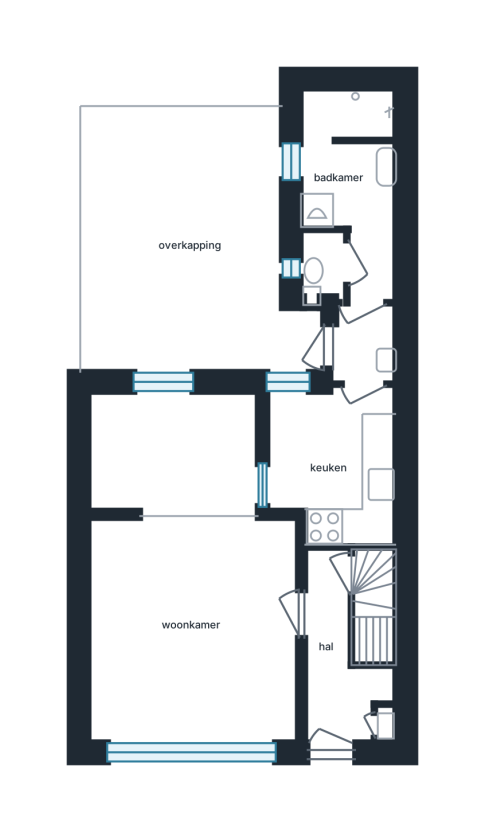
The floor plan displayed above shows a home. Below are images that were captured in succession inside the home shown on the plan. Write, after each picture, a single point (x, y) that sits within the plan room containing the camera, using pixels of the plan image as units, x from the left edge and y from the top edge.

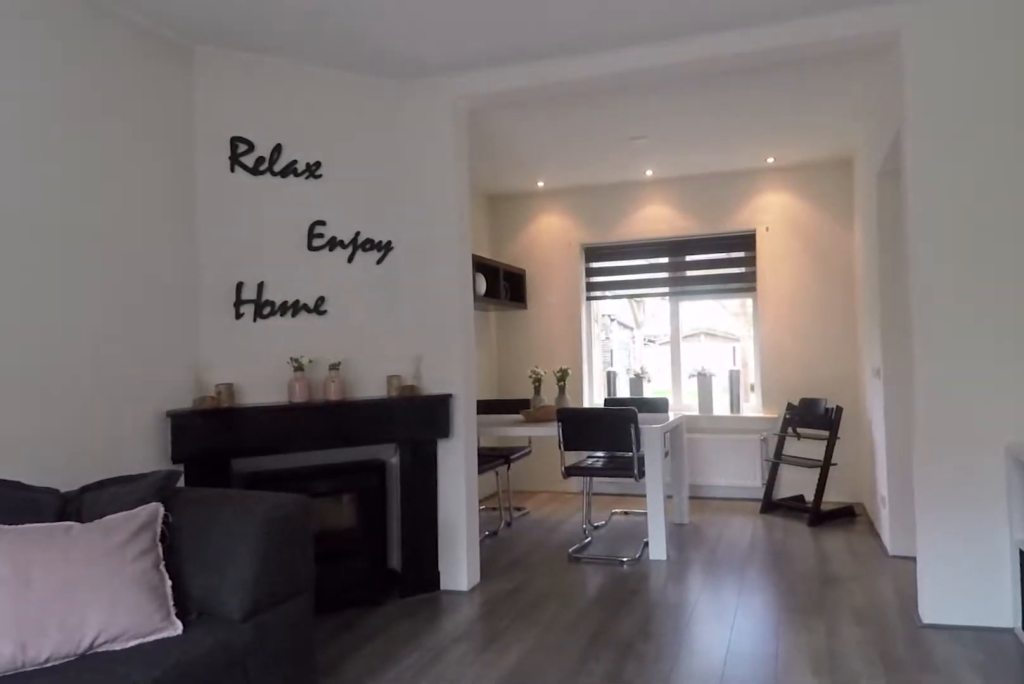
(138, 604)
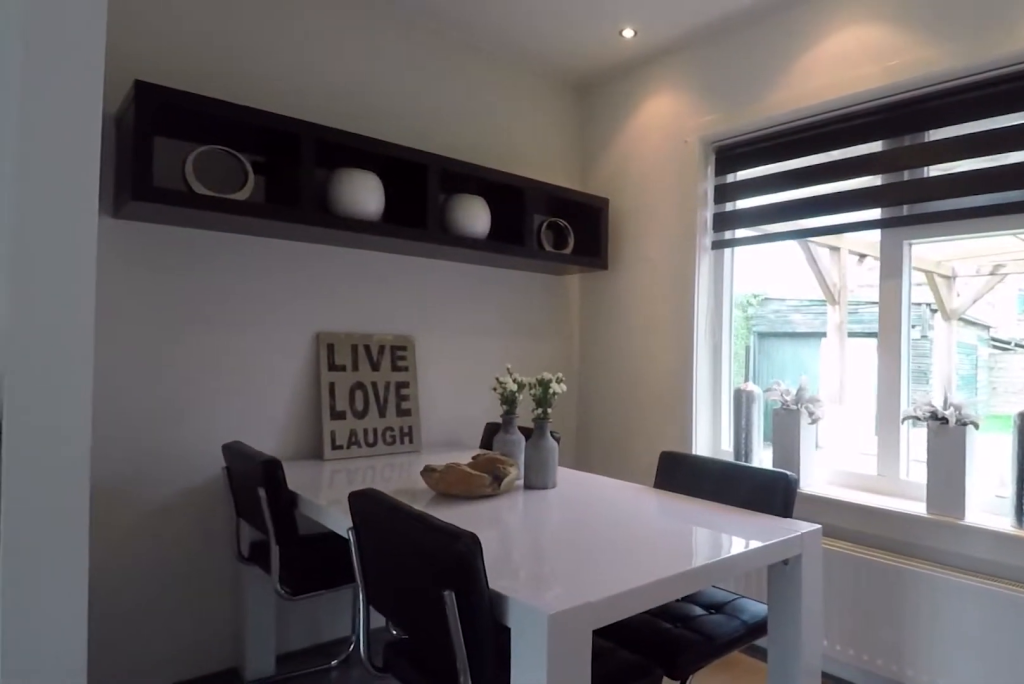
(172, 453)
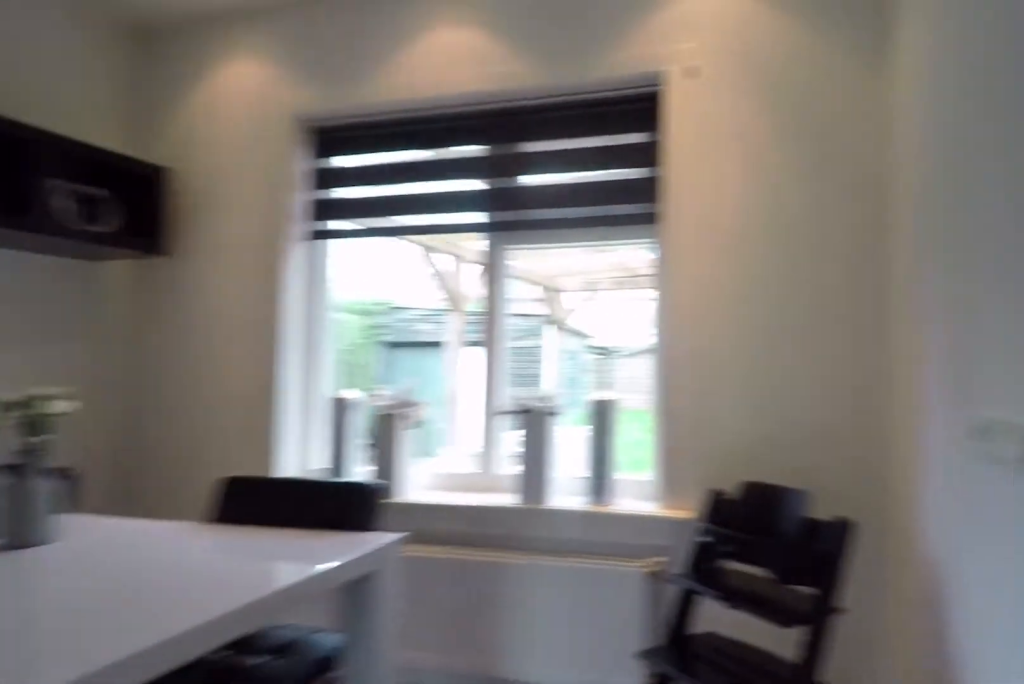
(172, 453)
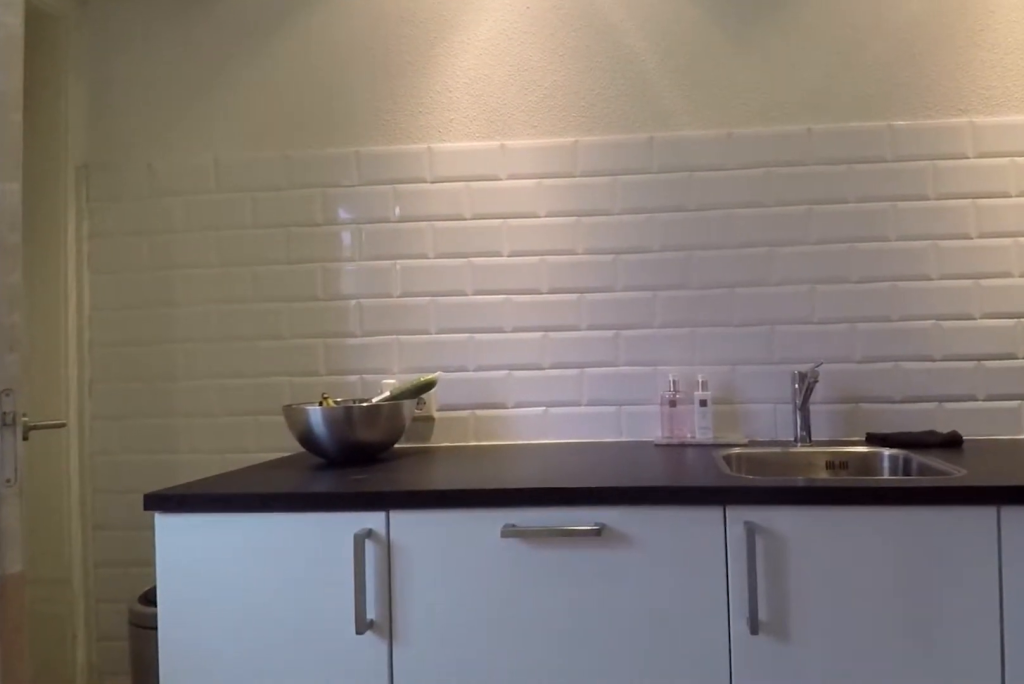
(336, 462)
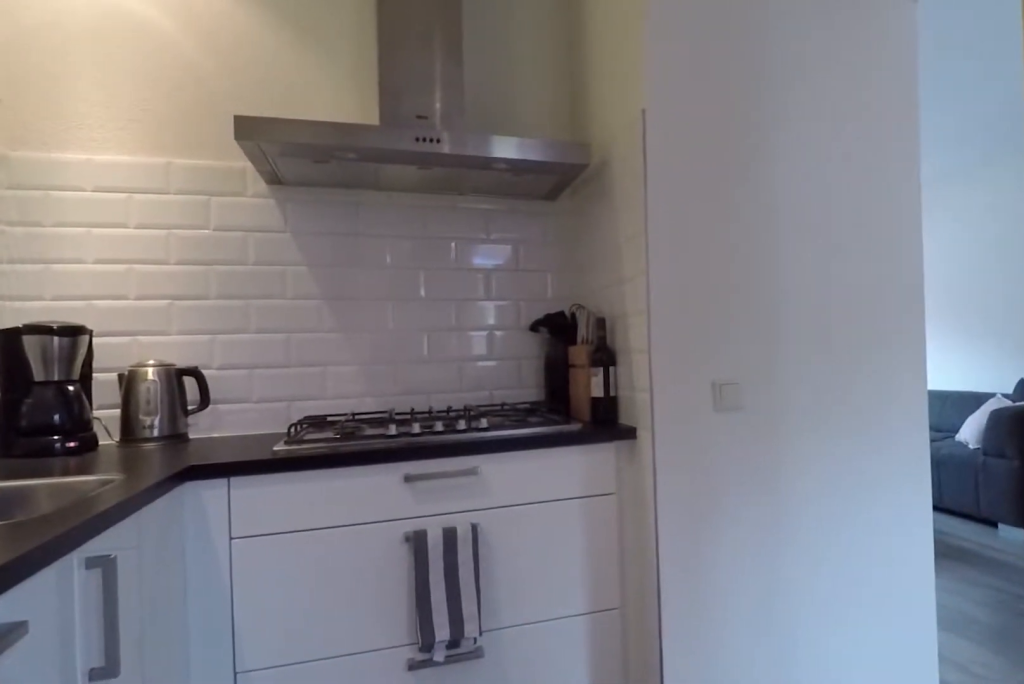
(336, 462)
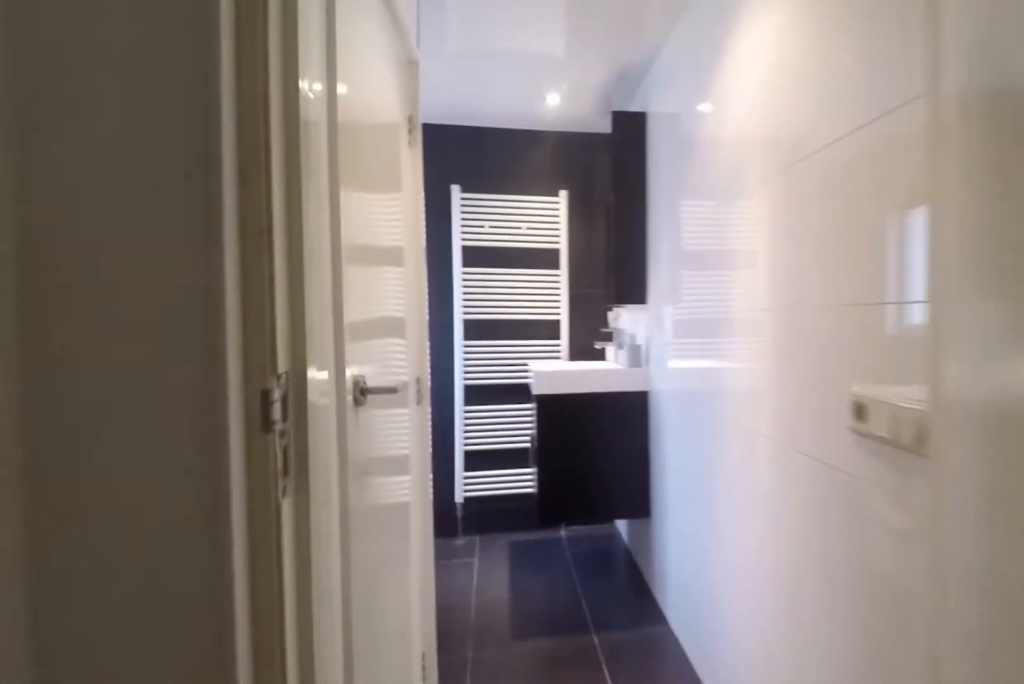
(364, 341)
